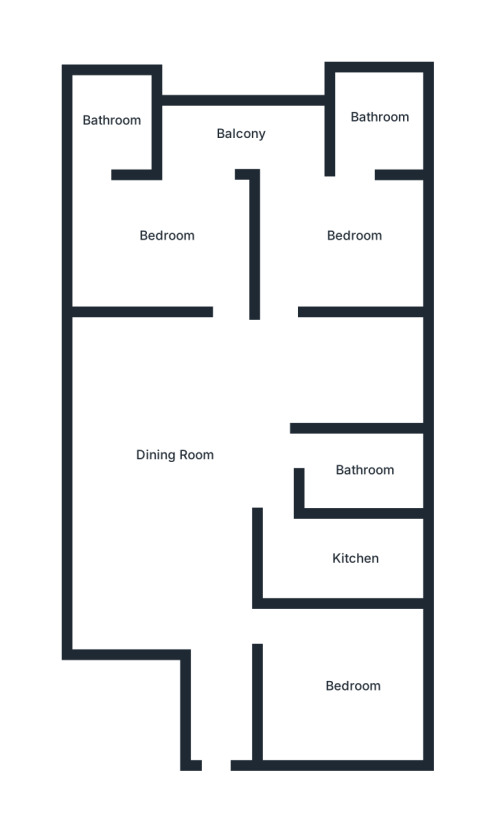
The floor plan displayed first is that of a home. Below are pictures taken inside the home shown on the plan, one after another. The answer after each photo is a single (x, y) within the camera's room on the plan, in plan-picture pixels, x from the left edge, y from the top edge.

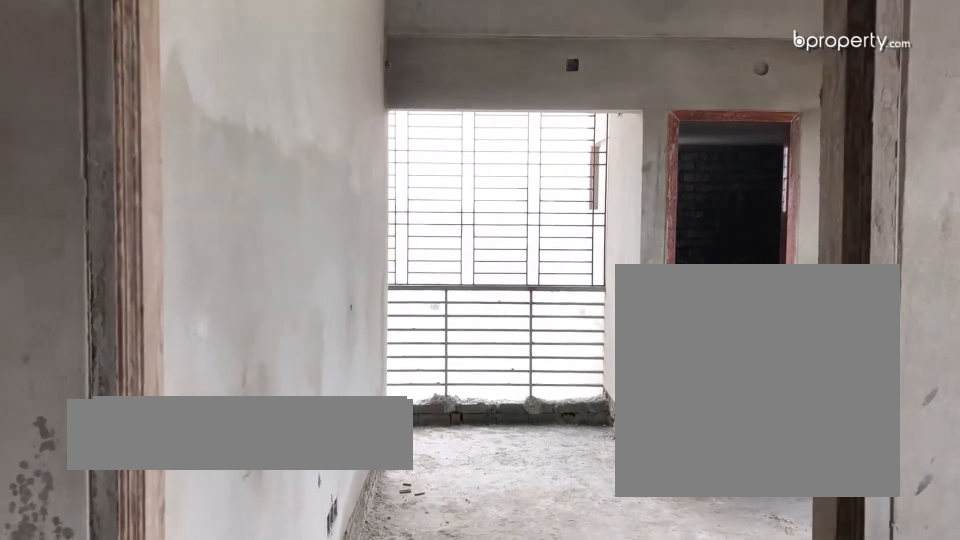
(353, 235)
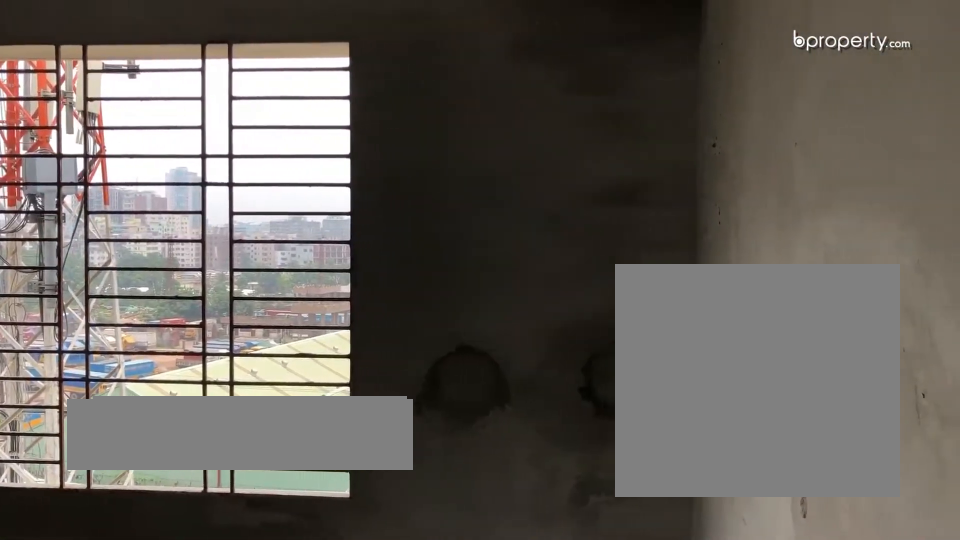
(353, 235)
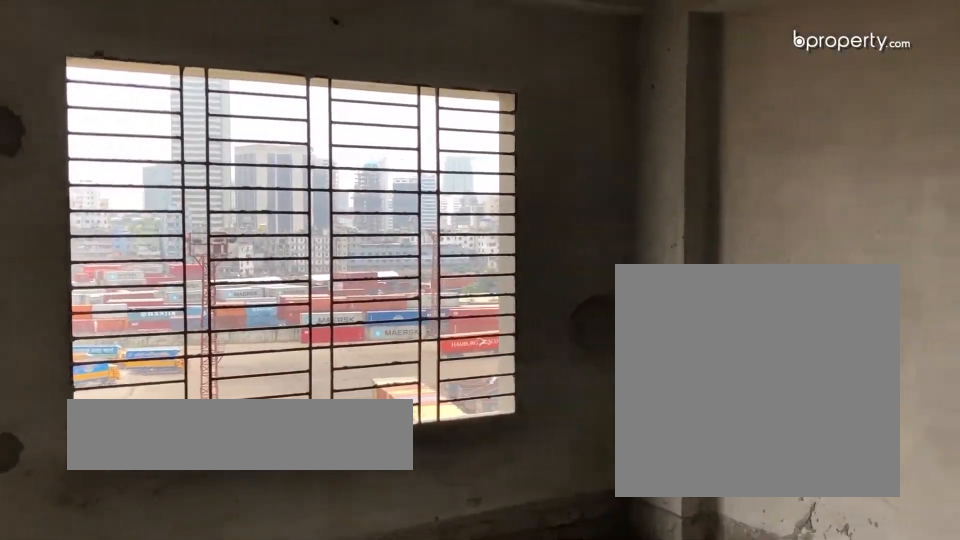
(356, 695)
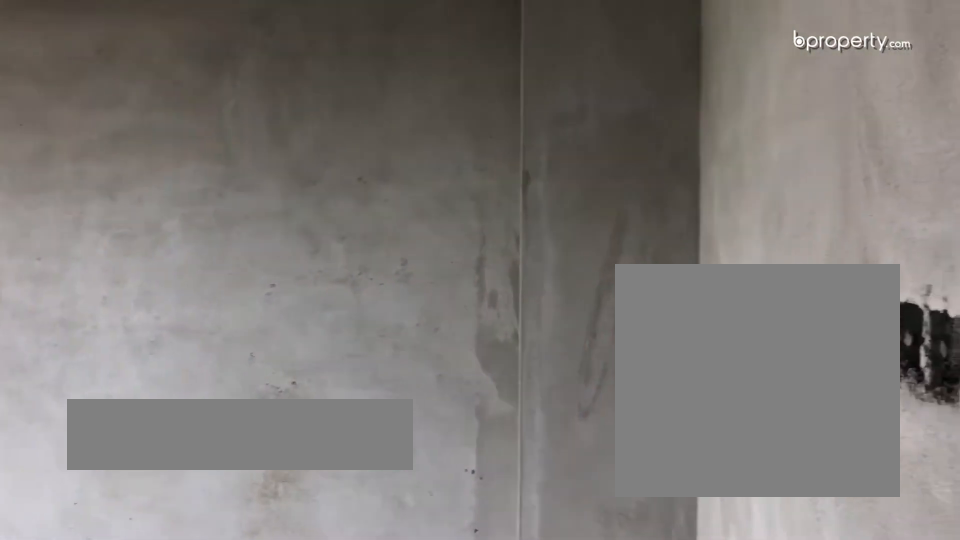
(356, 695)
